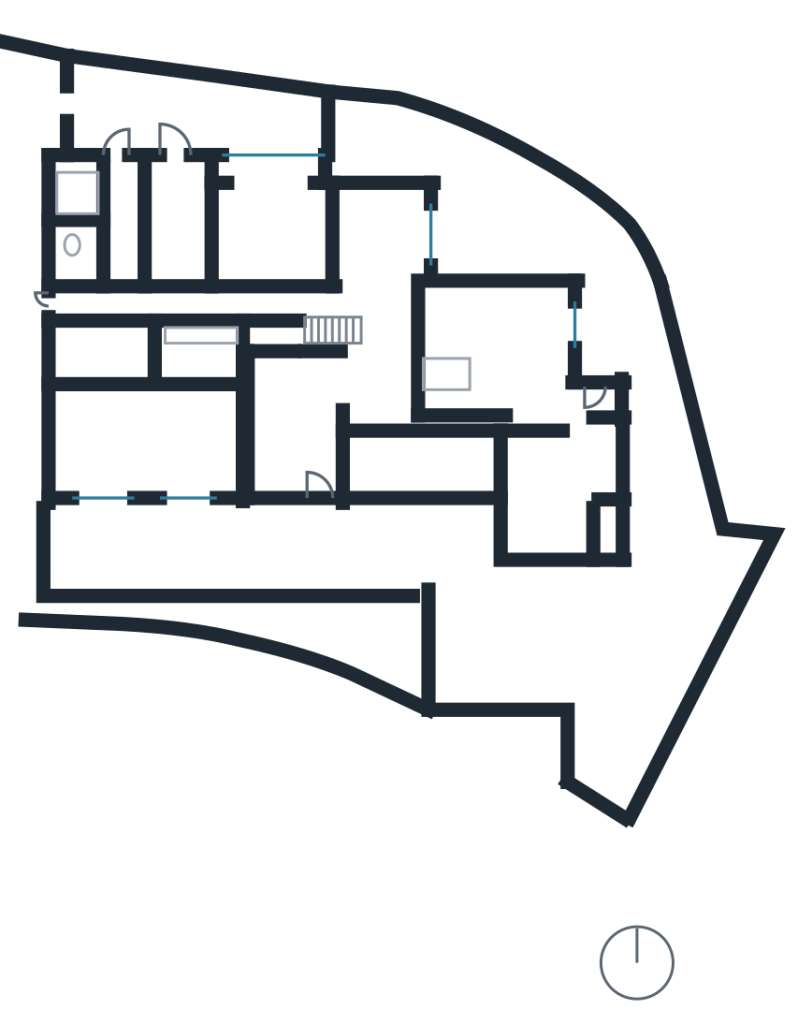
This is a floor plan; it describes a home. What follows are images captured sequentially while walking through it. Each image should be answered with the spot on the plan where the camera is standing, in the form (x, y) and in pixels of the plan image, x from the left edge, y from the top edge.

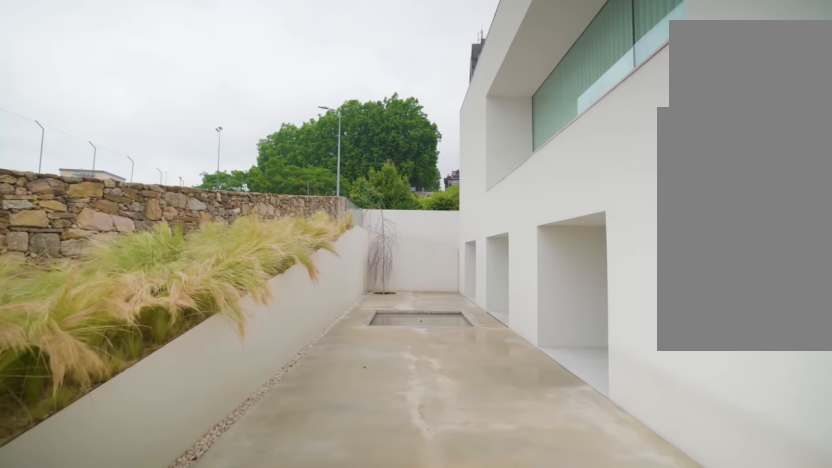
(393, 541)
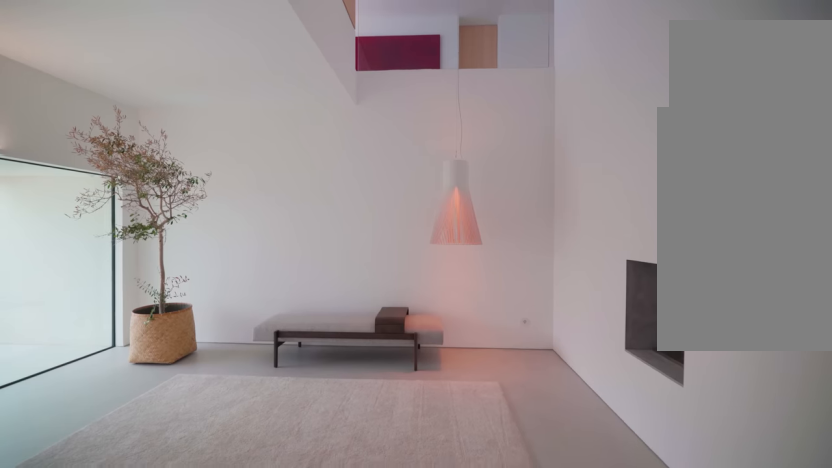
(327, 397)
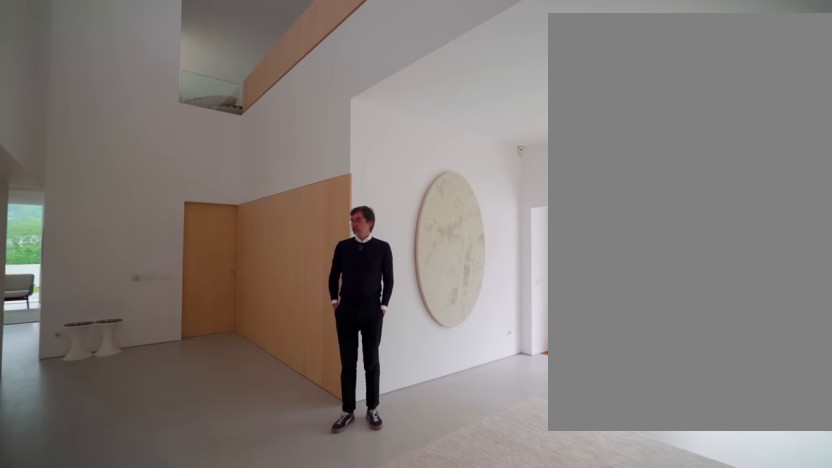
(269, 405)
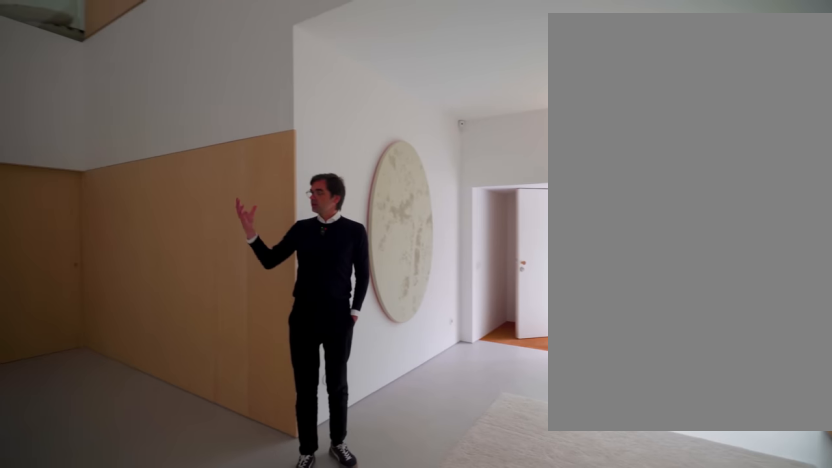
(276, 377)
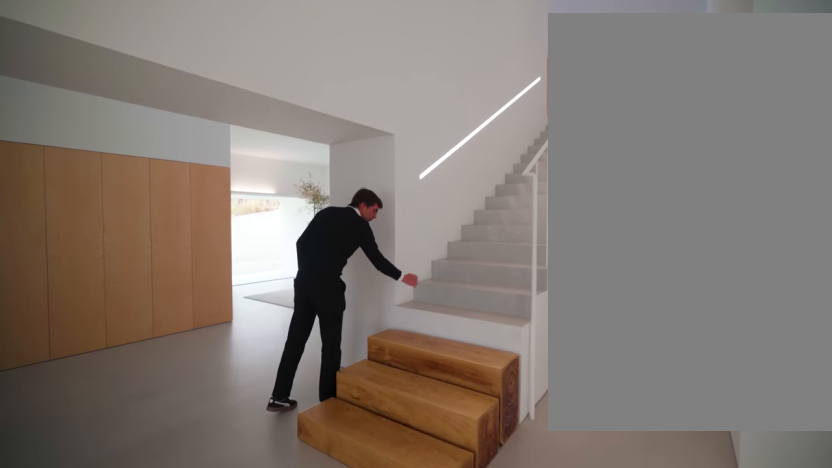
(408, 306)
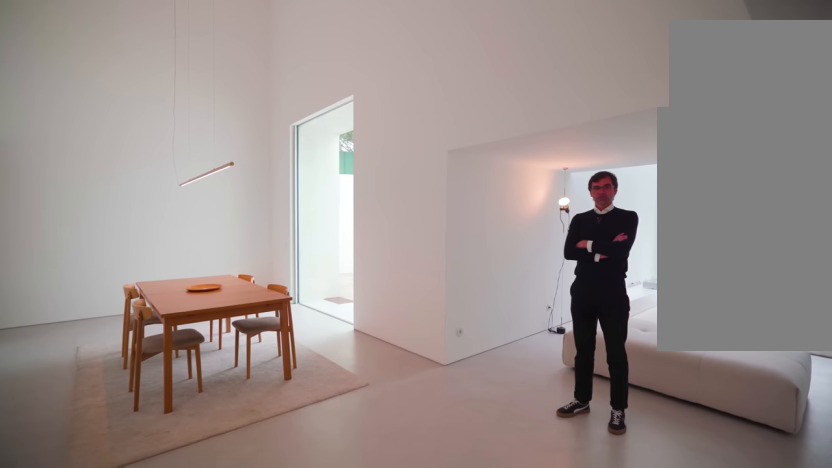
(372, 339)
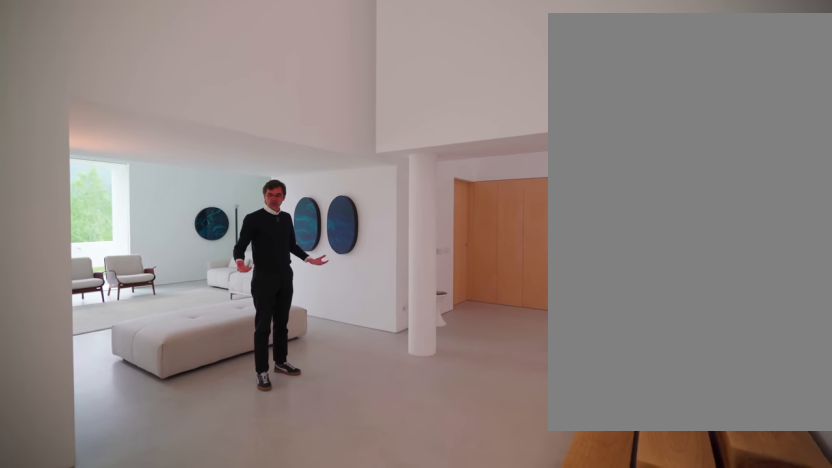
(374, 301)
